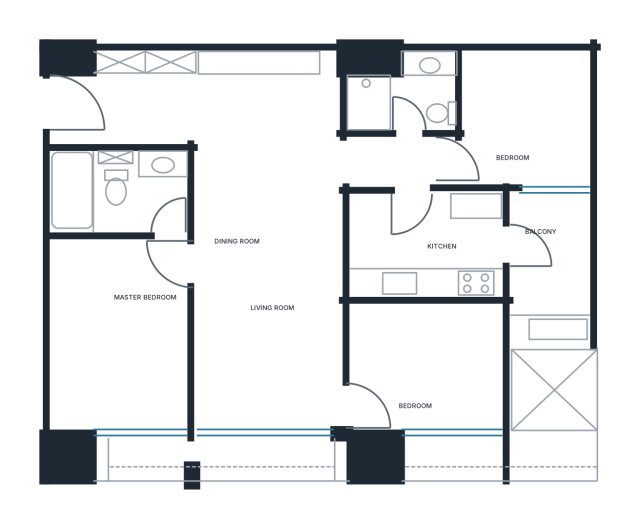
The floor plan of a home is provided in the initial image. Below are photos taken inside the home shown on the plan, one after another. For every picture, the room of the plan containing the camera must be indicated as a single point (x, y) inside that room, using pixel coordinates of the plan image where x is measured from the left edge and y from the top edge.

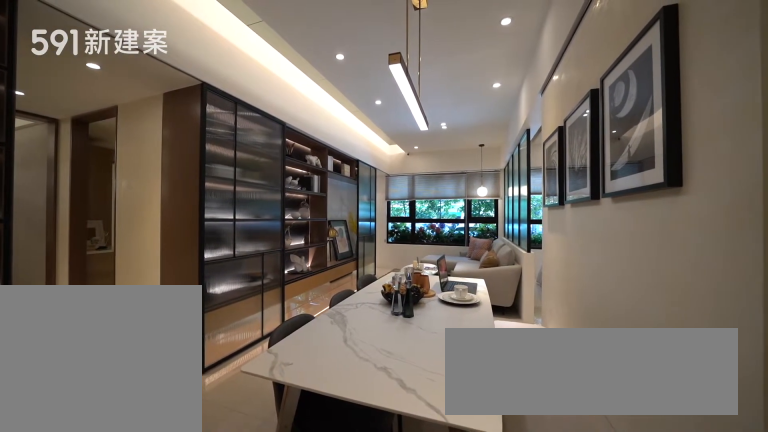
(268, 291)
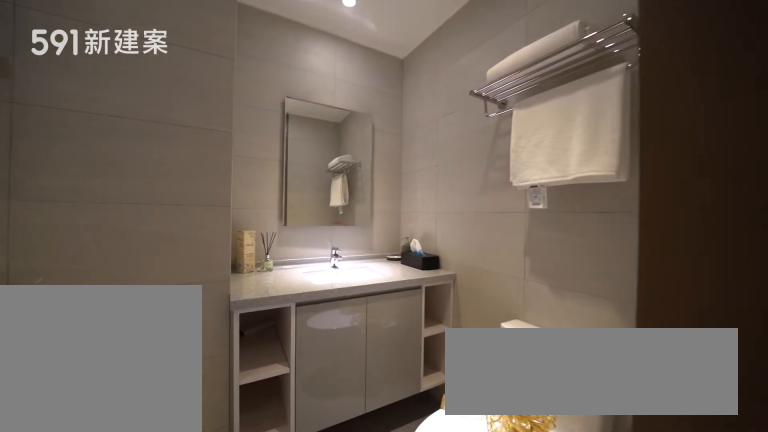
(404, 89)
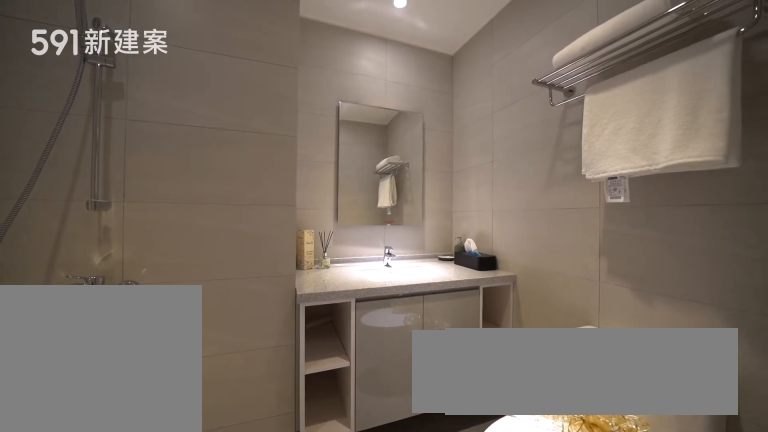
(404, 89)
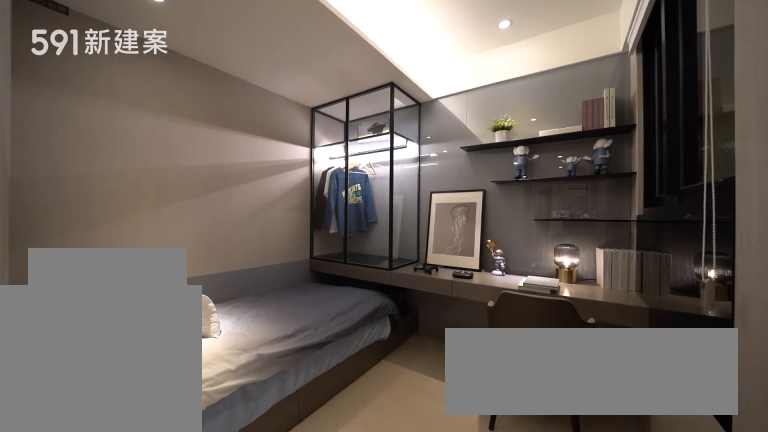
(521, 120)
